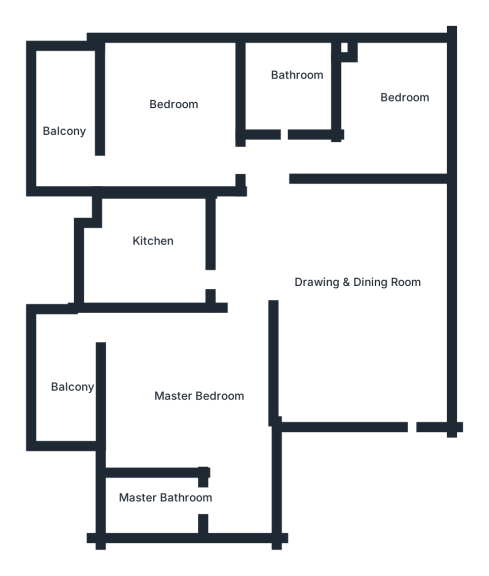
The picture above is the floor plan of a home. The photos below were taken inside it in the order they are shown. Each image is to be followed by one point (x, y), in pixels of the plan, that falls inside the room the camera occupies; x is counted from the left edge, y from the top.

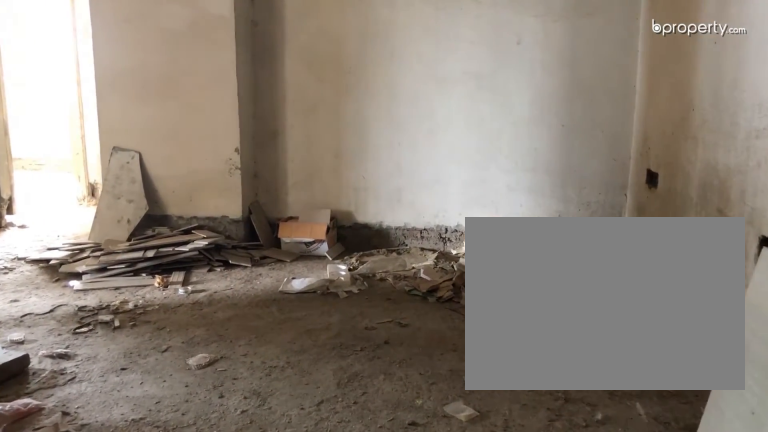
(374, 306)
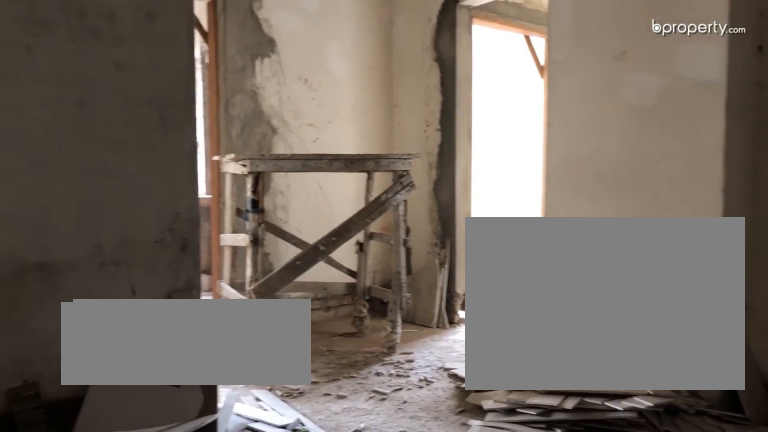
(374, 306)
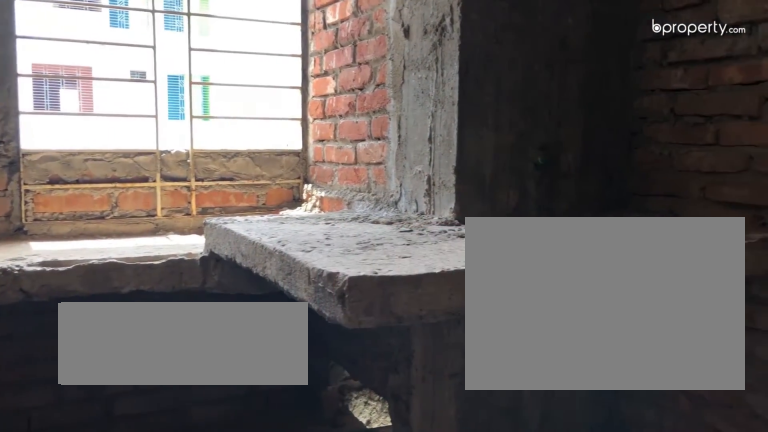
(149, 253)
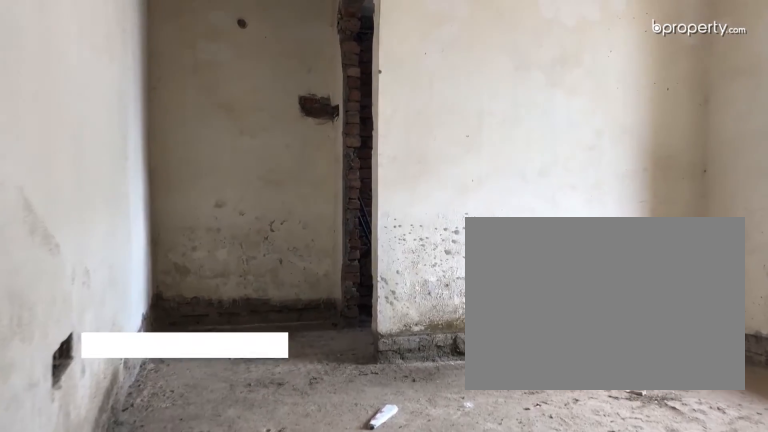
(207, 389)
